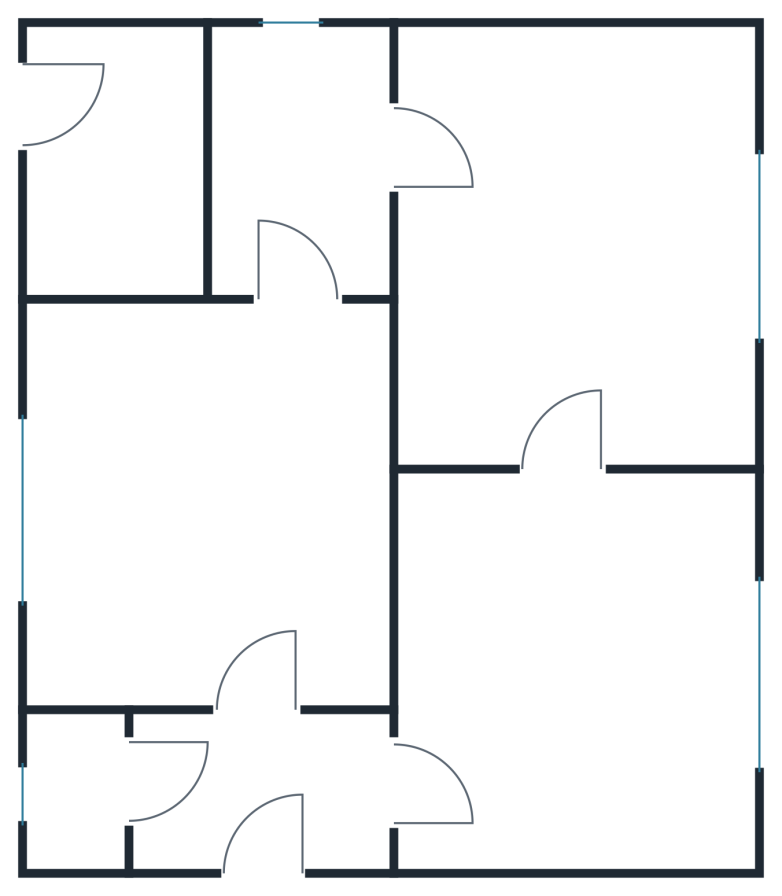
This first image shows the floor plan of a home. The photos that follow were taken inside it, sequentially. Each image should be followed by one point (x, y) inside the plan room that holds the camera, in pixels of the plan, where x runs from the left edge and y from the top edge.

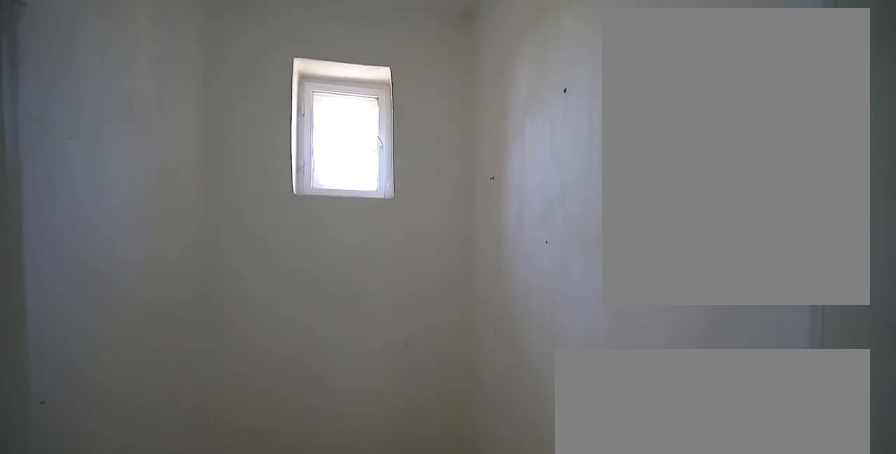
(80, 800)
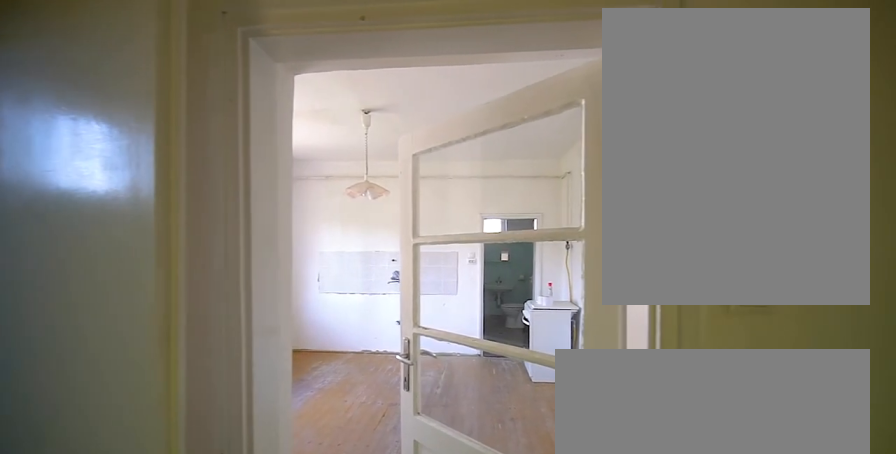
(271, 774)
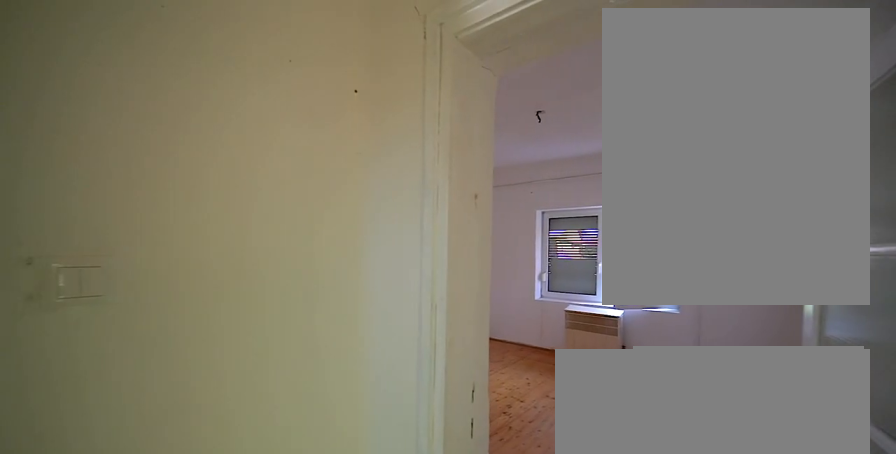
(271, 773)
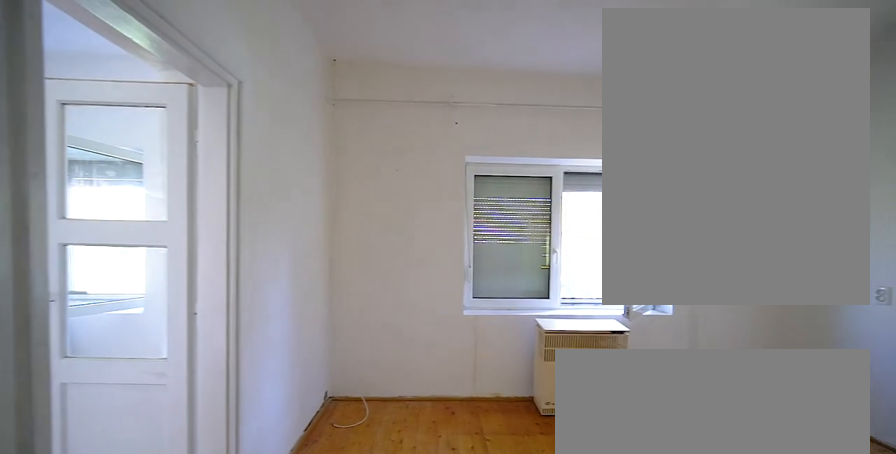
(582, 675)
